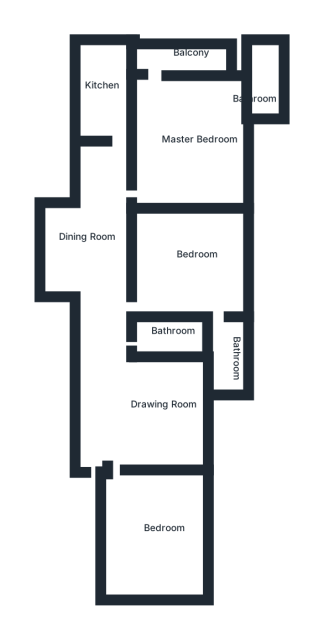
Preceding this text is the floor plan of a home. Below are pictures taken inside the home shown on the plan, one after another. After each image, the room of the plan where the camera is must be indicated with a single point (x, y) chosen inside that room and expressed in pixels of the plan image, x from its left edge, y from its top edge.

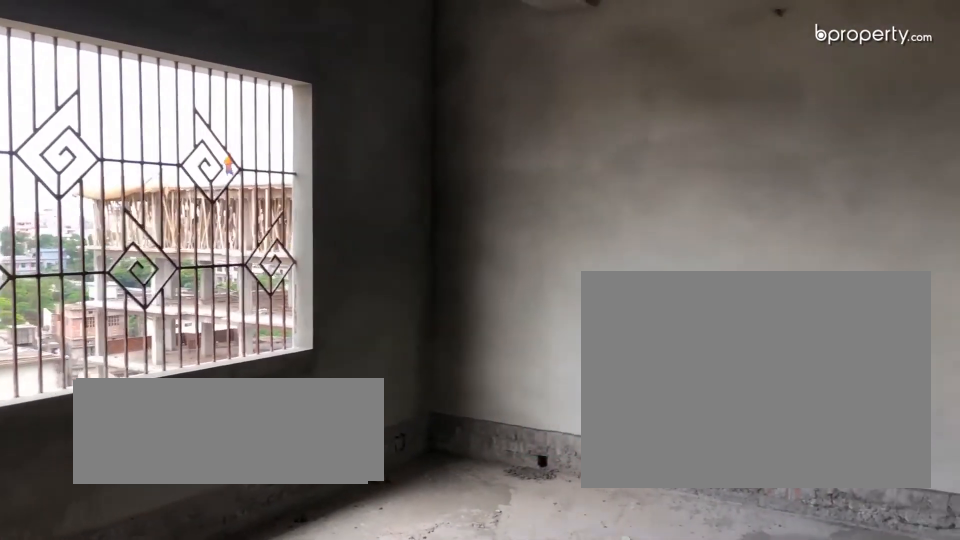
(161, 540)
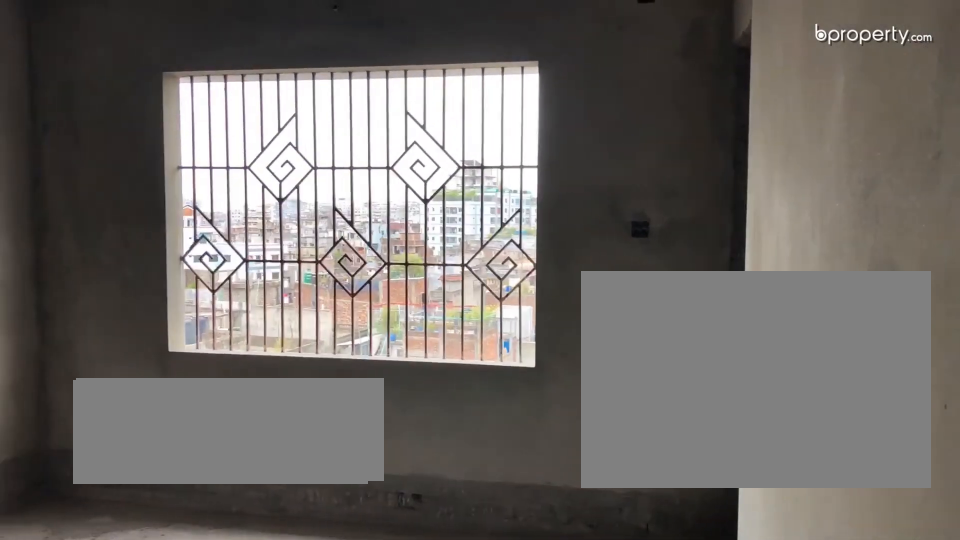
(198, 258)
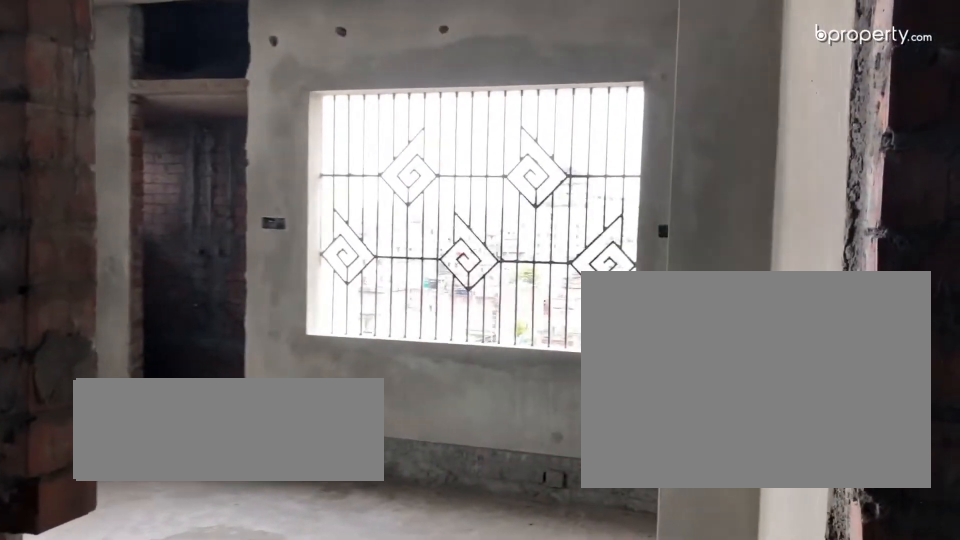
(193, 141)
